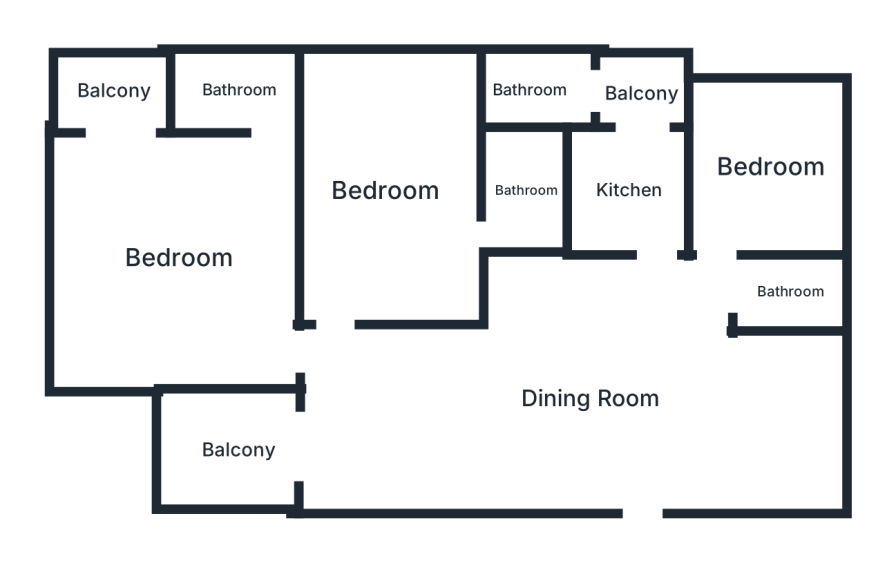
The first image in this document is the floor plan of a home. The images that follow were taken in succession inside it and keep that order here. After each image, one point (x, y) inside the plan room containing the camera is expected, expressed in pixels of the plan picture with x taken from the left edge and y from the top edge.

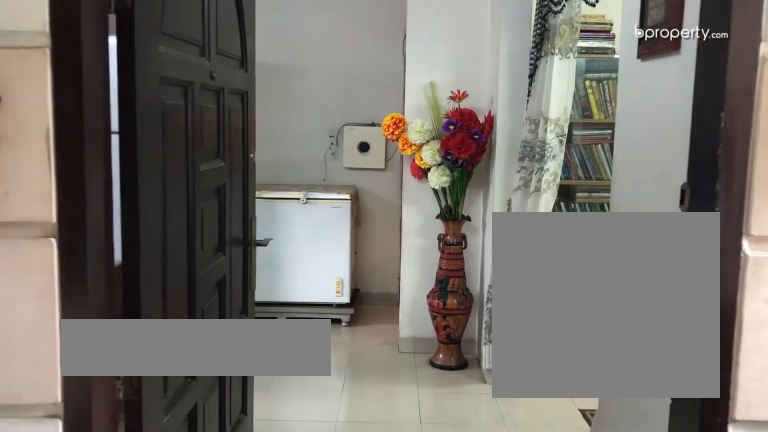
(610, 376)
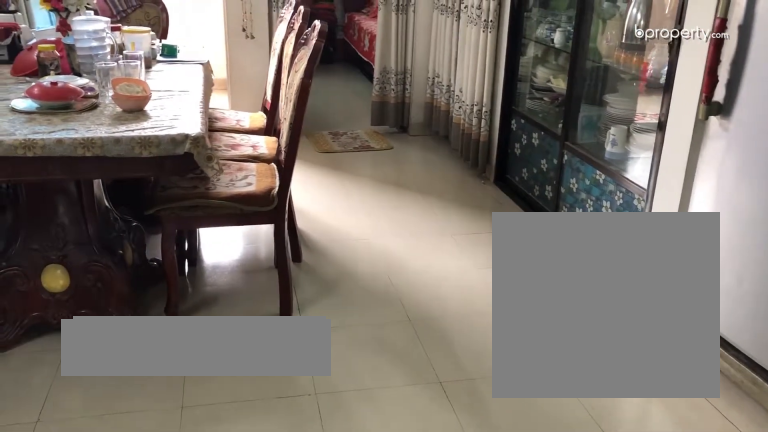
(610, 374)
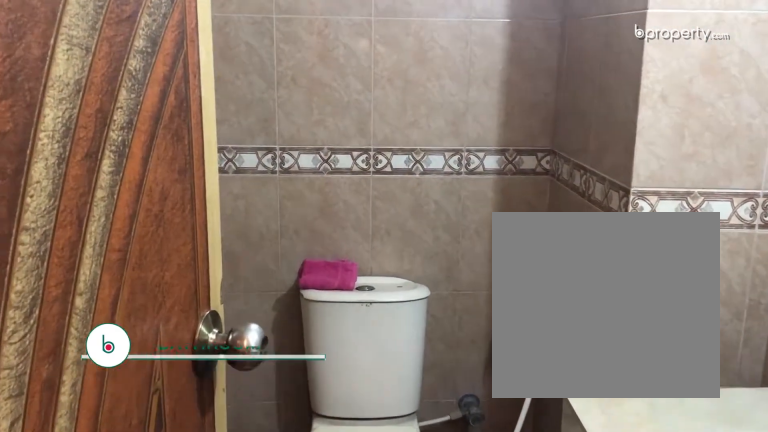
(787, 289)
